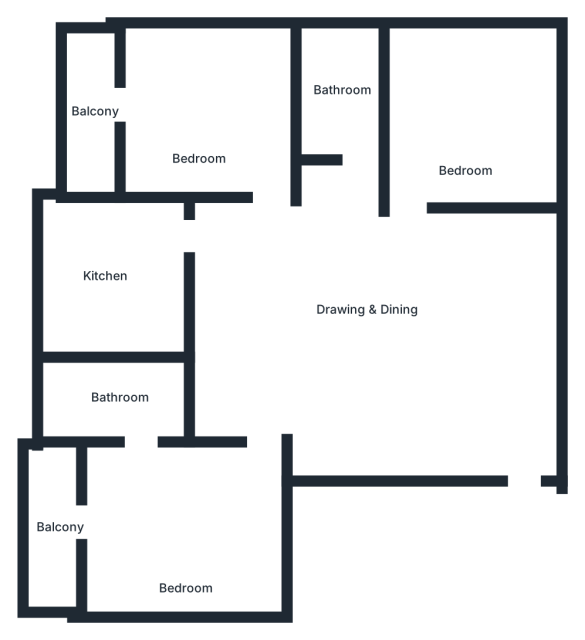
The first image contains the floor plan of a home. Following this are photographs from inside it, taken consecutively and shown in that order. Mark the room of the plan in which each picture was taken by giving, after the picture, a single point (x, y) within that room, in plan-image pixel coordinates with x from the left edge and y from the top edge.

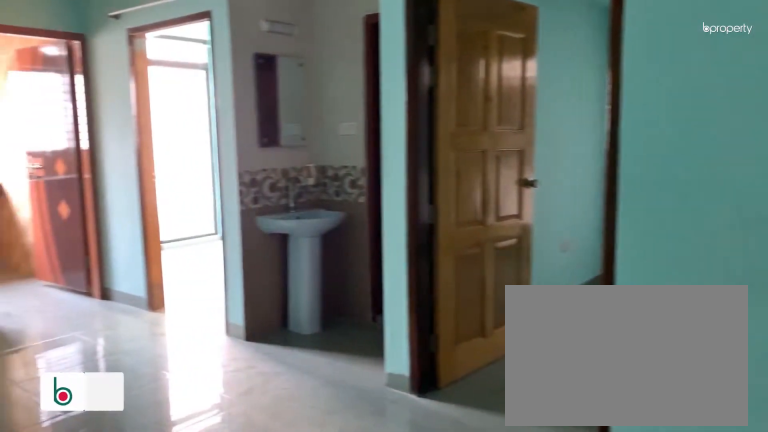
(363, 334)
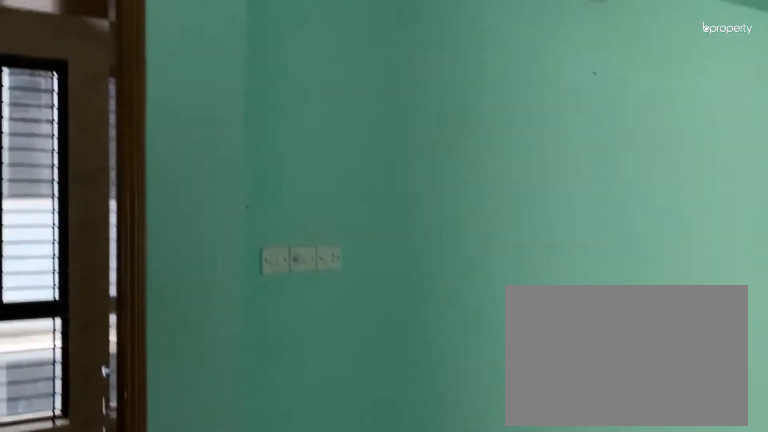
(363, 332)
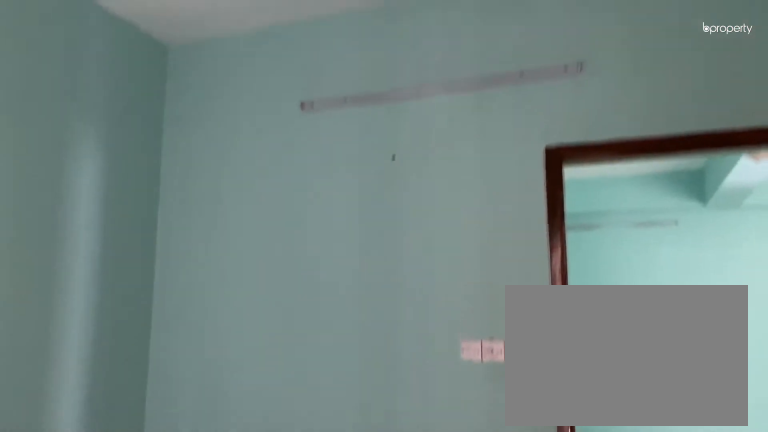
(466, 118)
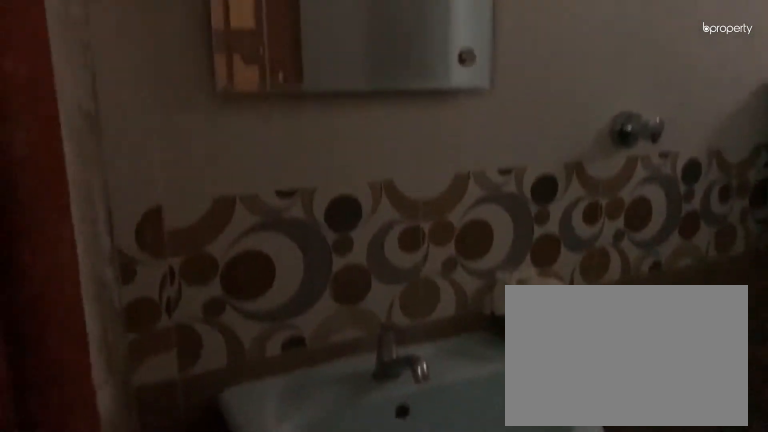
(345, 105)
